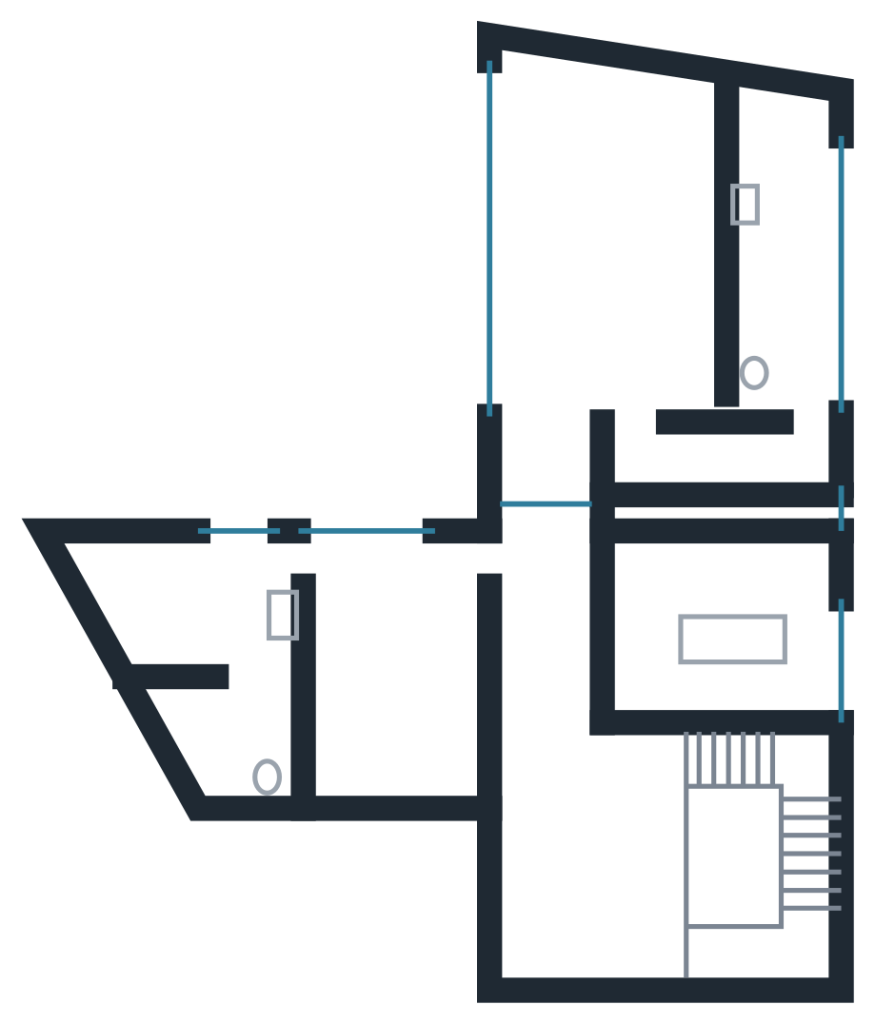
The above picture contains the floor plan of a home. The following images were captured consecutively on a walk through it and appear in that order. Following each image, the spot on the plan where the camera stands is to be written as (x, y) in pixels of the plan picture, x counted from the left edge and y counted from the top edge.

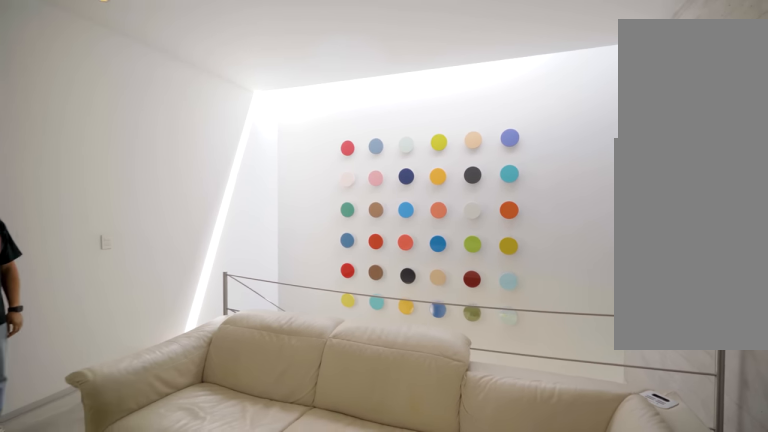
(569, 864)
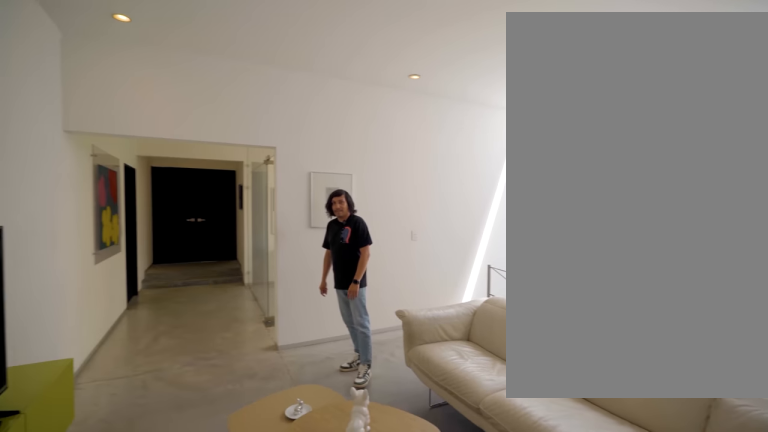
(569, 864)
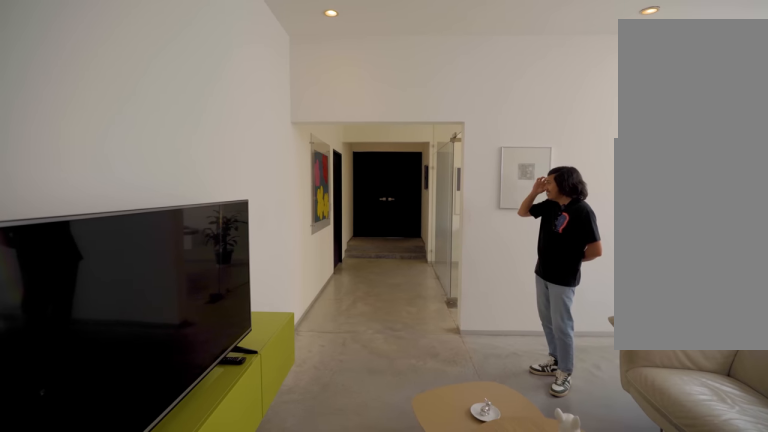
(569, 864)
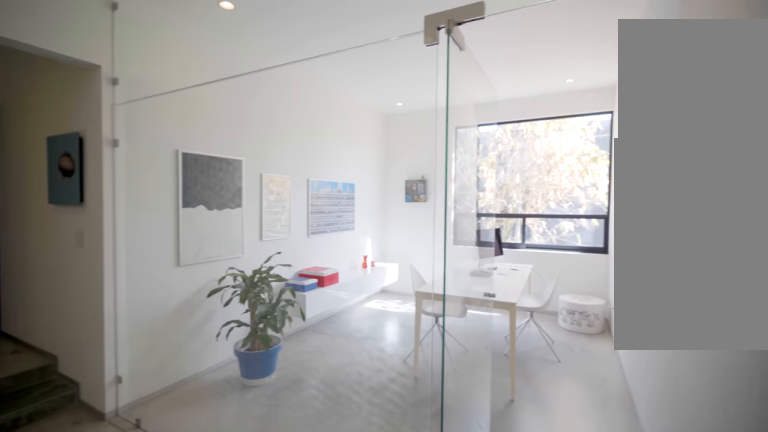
(551, 772)
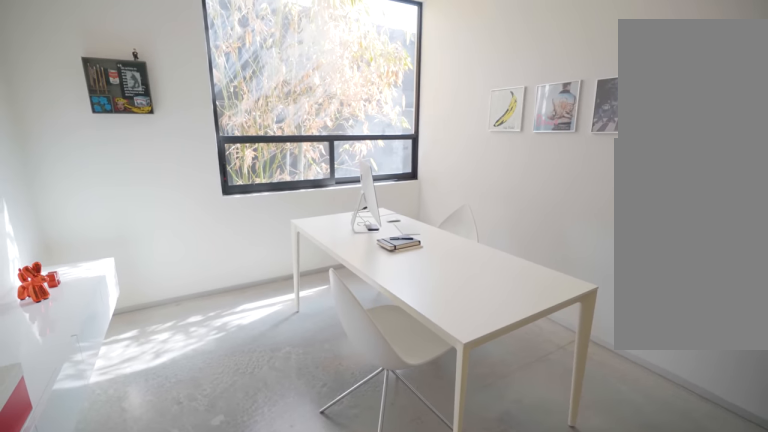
(648, 583)
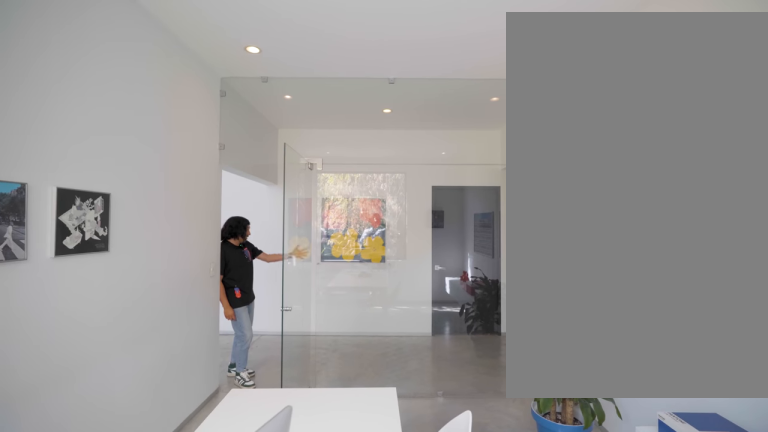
(801, 599)
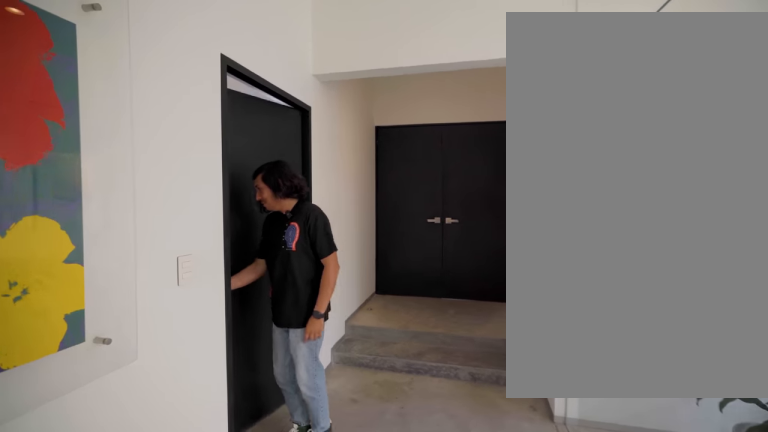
(547, 691)
